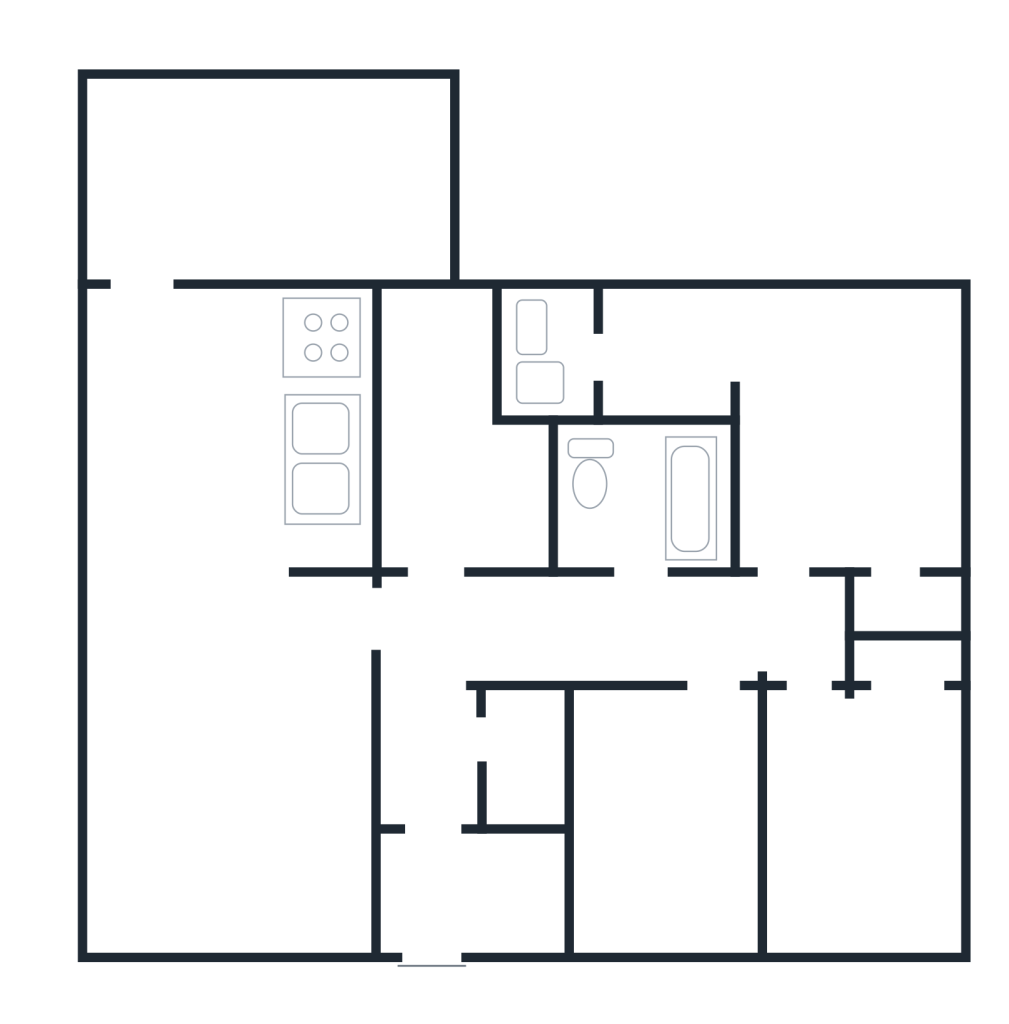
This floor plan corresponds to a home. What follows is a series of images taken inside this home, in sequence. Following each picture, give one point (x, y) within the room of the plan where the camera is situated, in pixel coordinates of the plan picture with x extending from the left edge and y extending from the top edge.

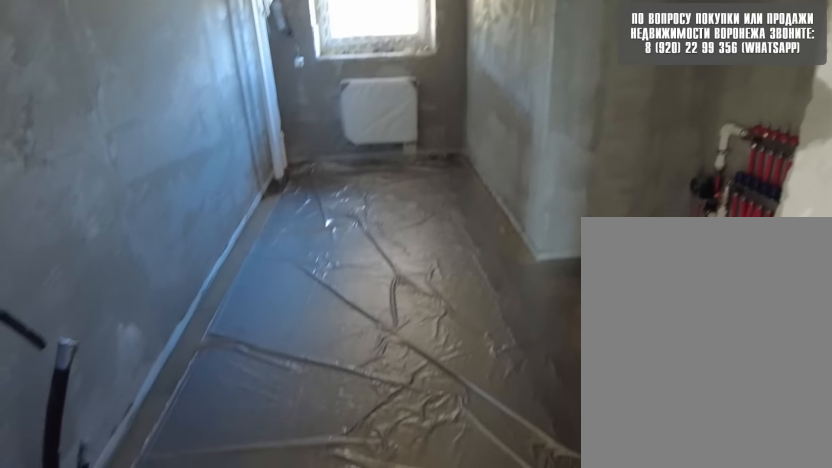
(467, 533)
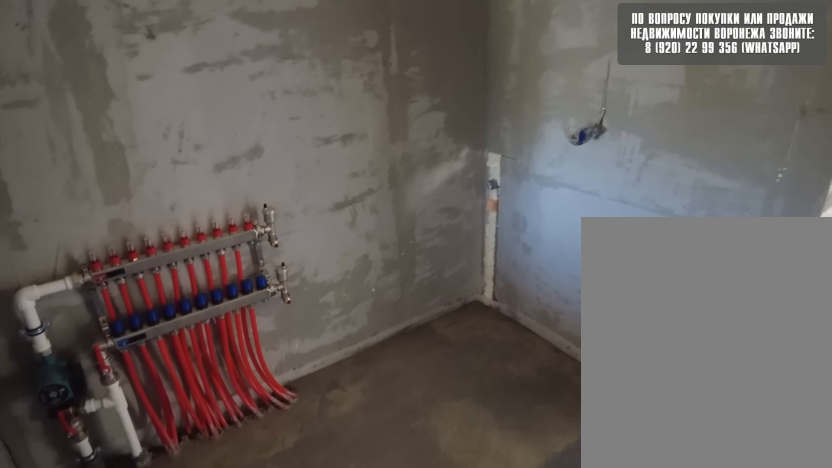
(471, 509)
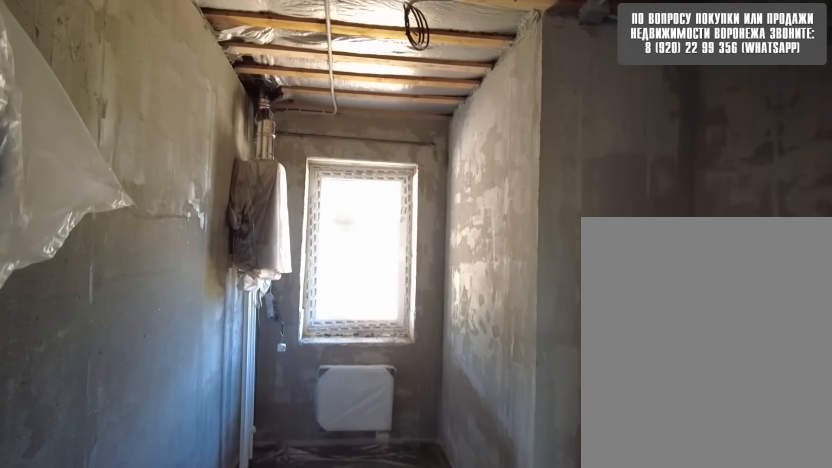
(473, 501)
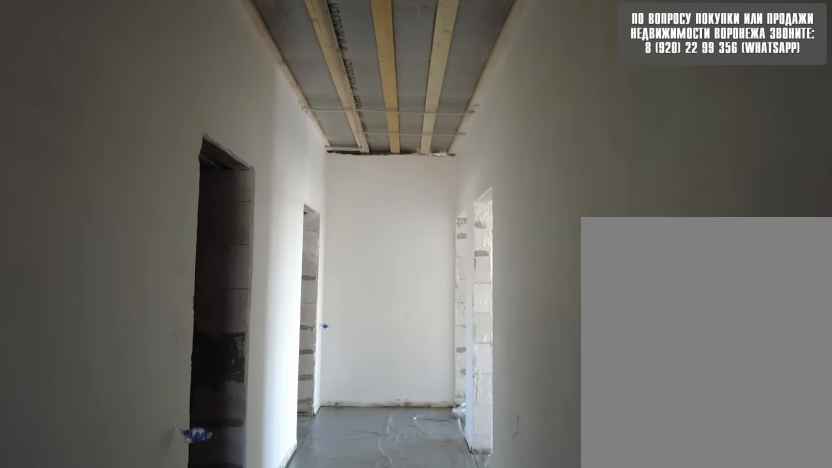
(450, 659)
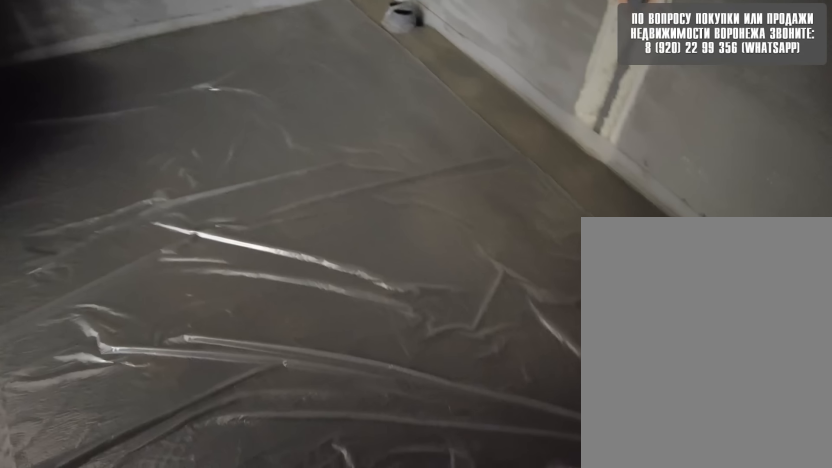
(667, 653)
